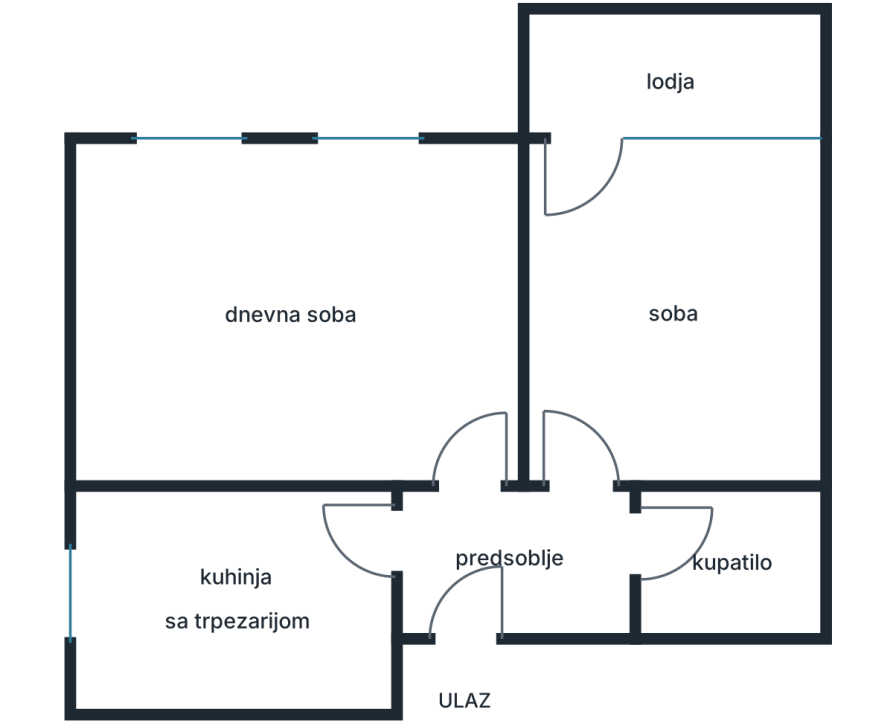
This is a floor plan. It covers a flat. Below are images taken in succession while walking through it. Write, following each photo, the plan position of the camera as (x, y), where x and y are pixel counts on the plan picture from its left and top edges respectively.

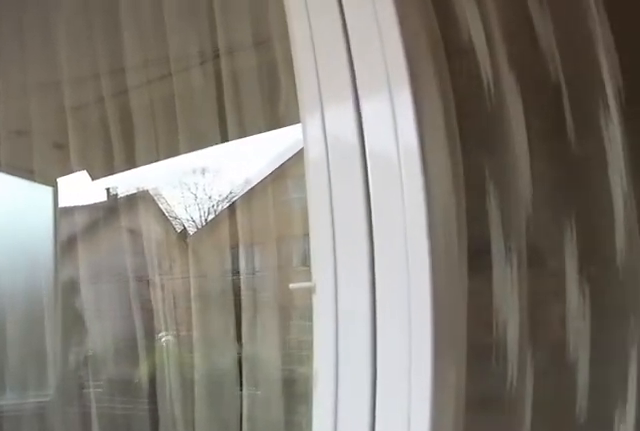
(588, 90)
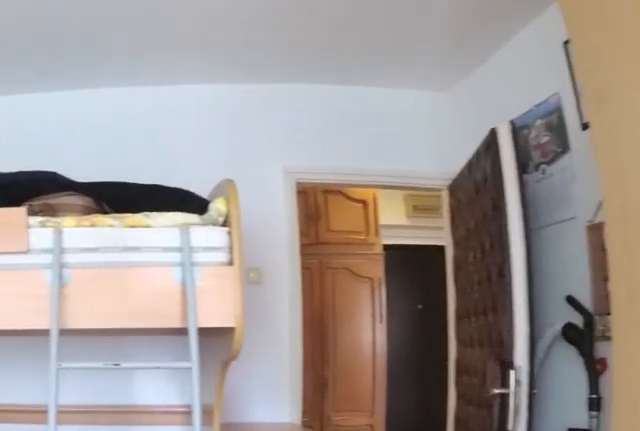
(601, 127)
